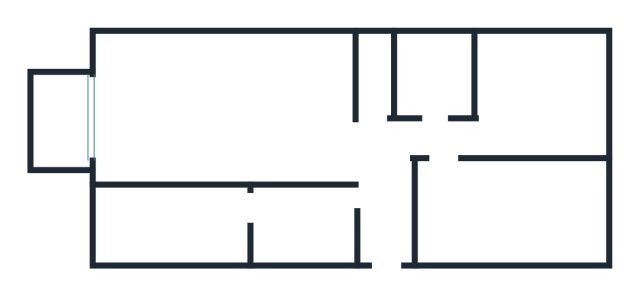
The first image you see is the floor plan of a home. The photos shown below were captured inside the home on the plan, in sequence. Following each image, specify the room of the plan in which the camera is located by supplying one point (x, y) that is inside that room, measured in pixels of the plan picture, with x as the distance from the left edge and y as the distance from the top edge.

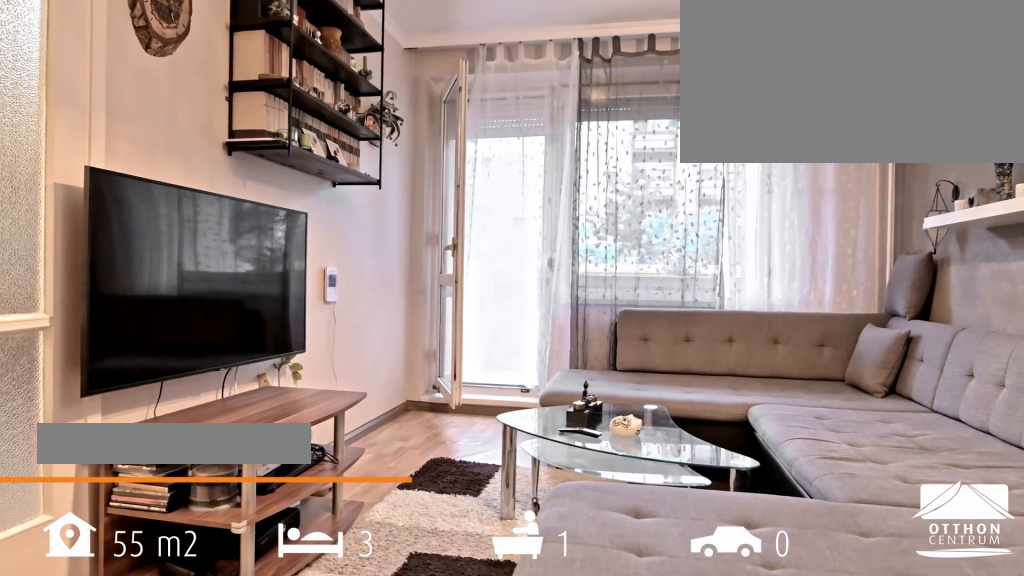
(230, 107)
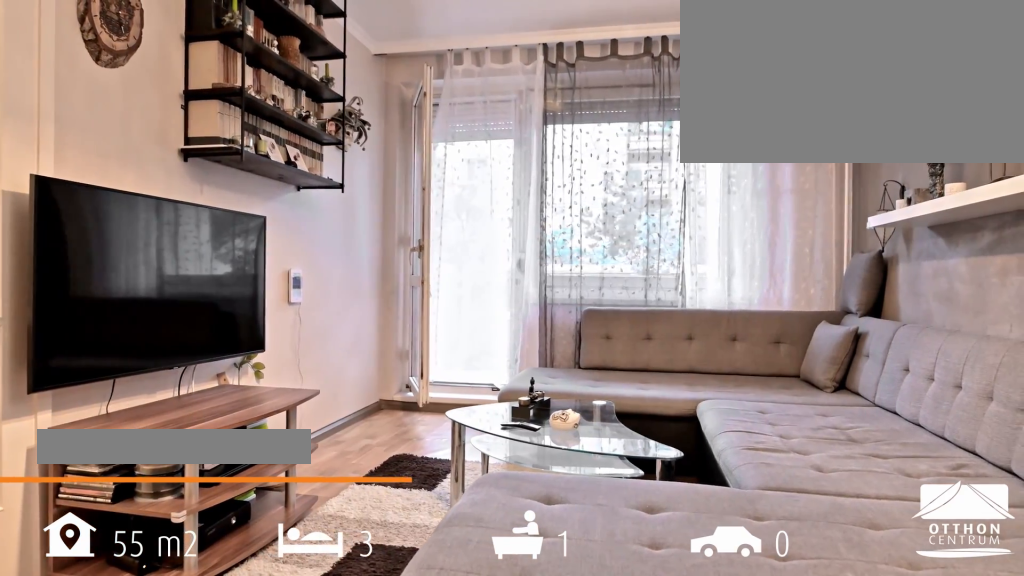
(230, 107)
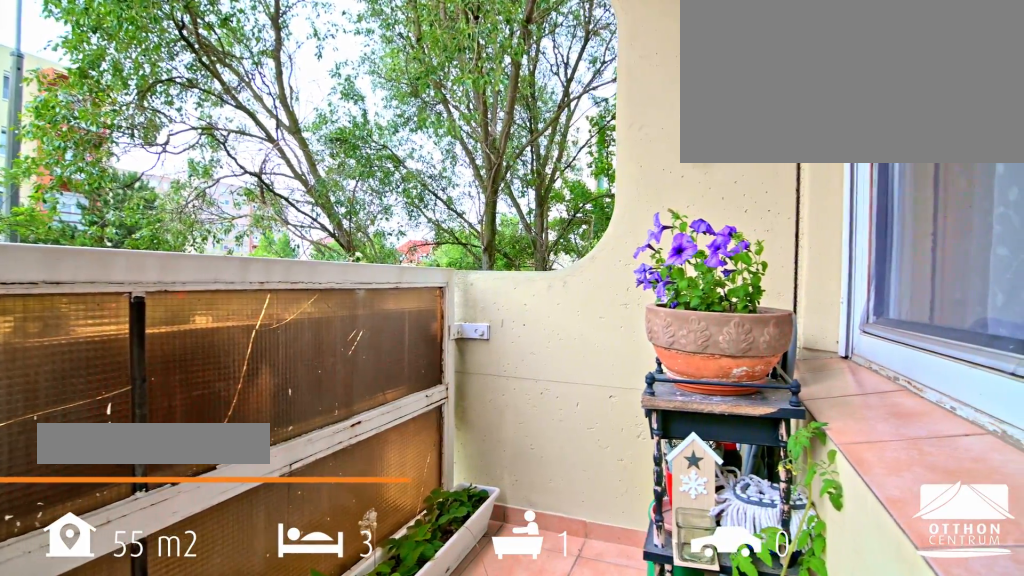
(60, 119)
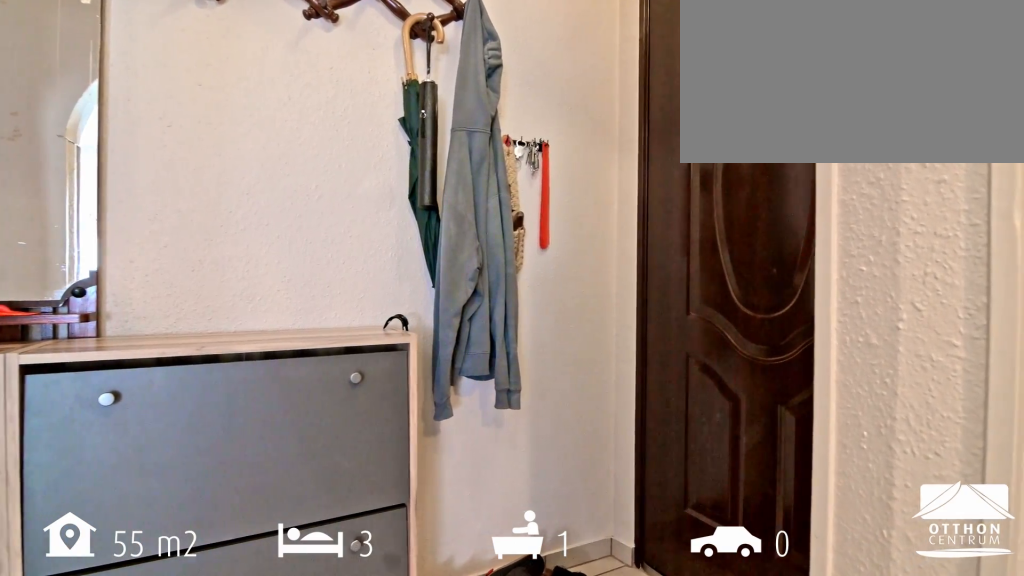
(385, 198)
